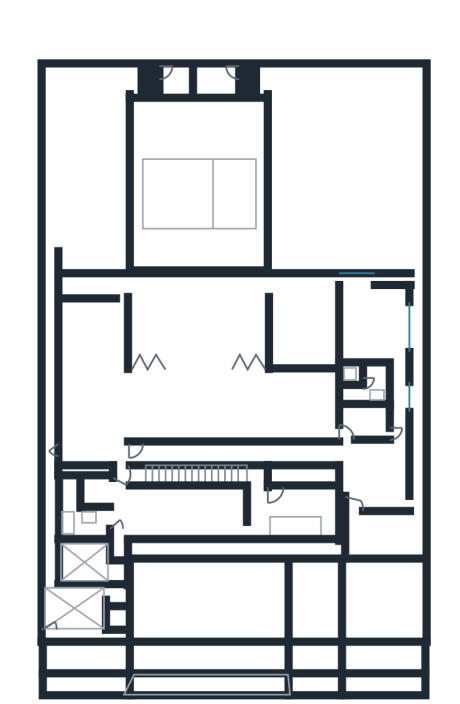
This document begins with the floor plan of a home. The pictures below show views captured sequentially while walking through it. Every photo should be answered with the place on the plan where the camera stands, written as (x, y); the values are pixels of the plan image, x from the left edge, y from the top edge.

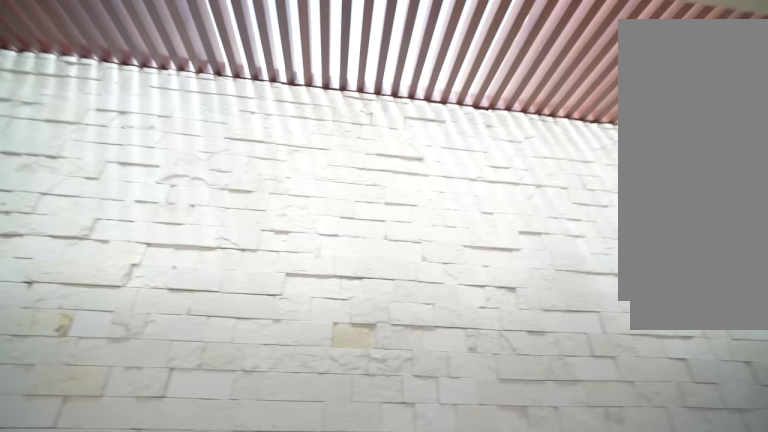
(176, 567)
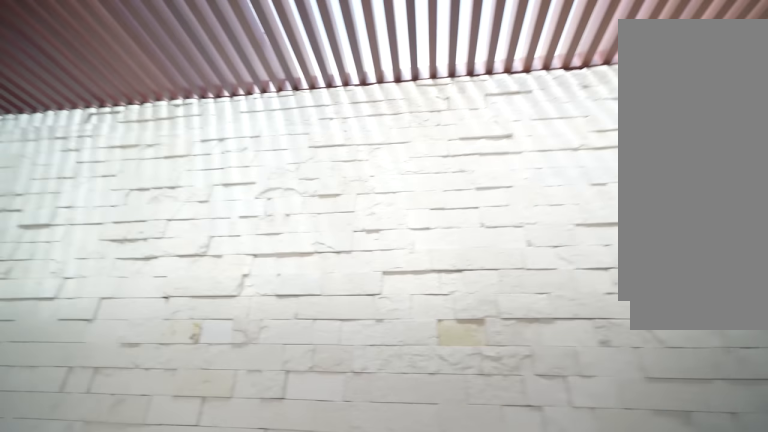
(175, 563)
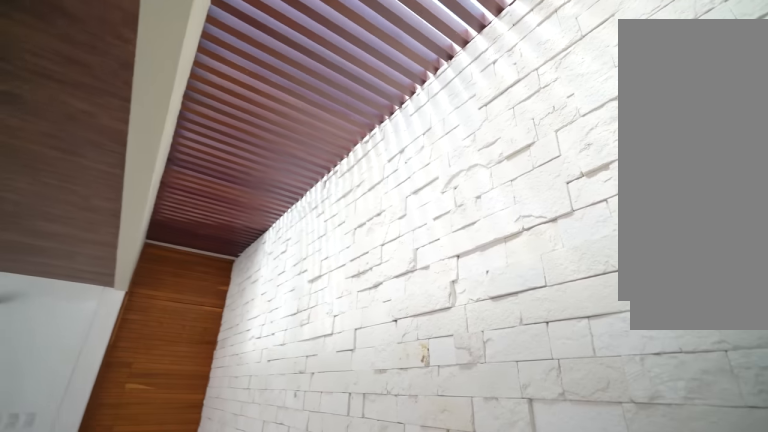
(177, 563)
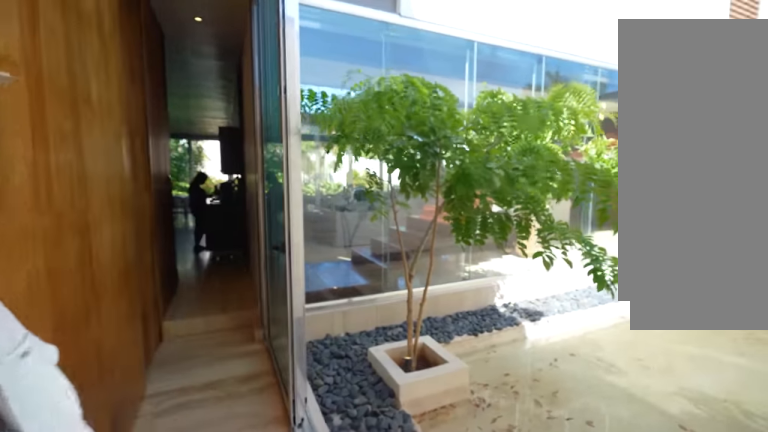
(121, 535)
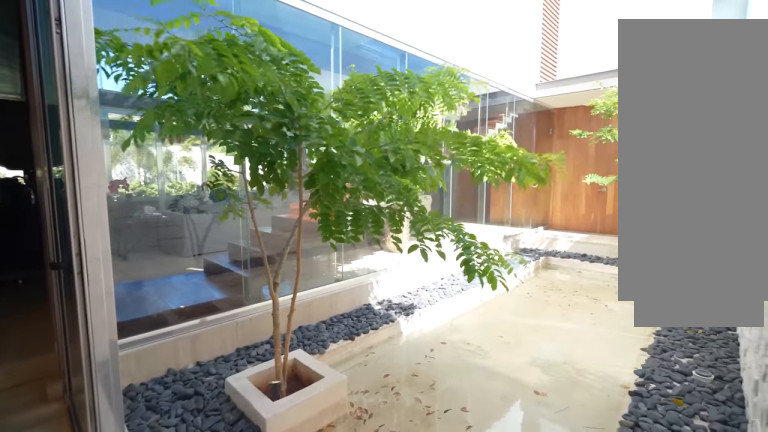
(137, 527)
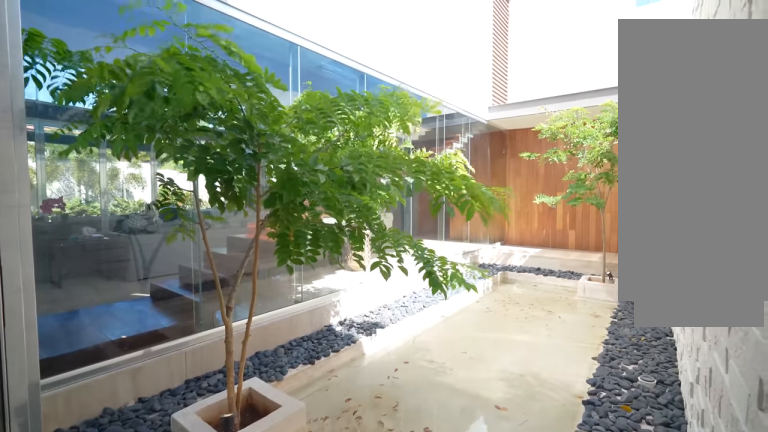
(136, 526)
